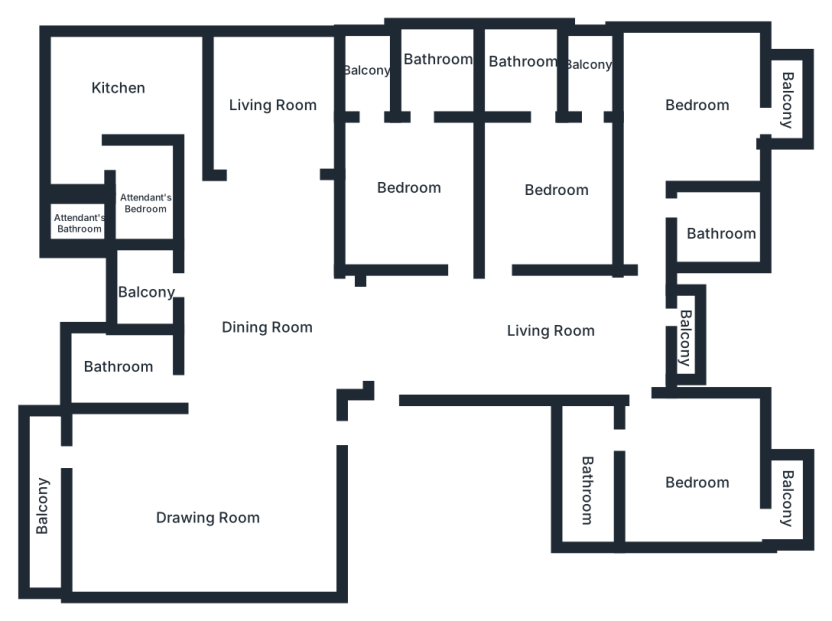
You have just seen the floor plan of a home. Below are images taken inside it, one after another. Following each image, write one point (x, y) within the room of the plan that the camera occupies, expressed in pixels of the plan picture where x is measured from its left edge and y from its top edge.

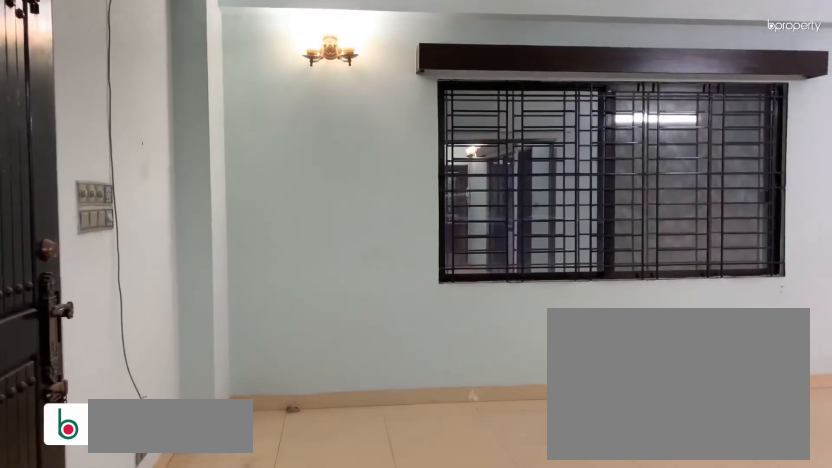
(208, 496)
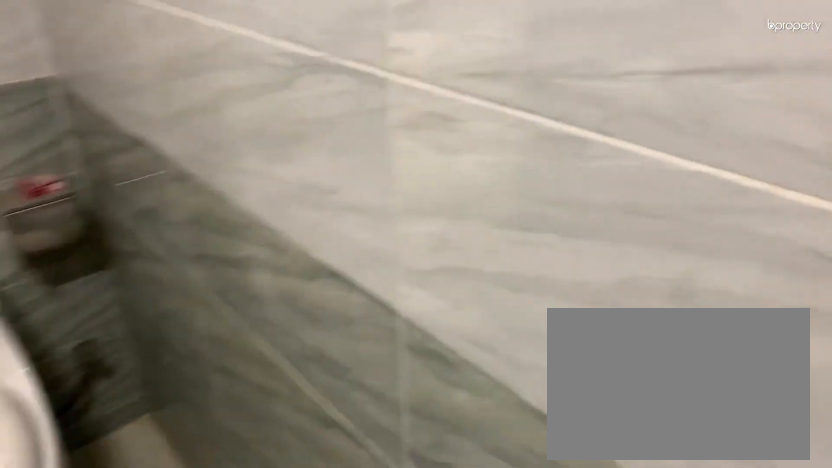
(130, 370)
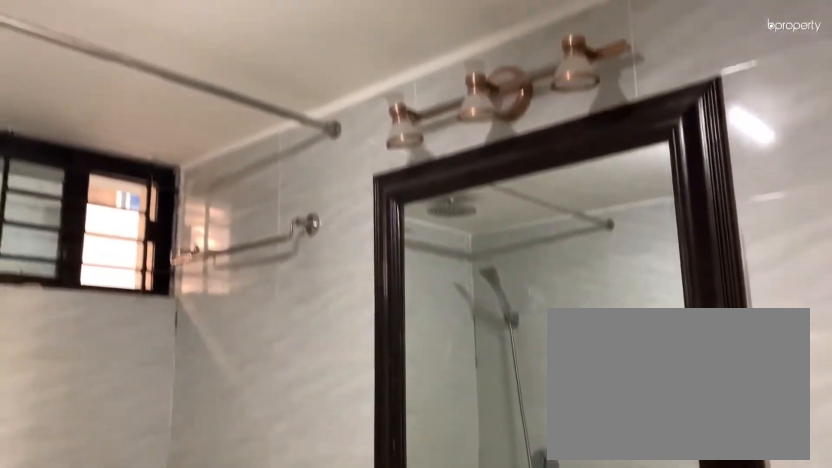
(130, 370)
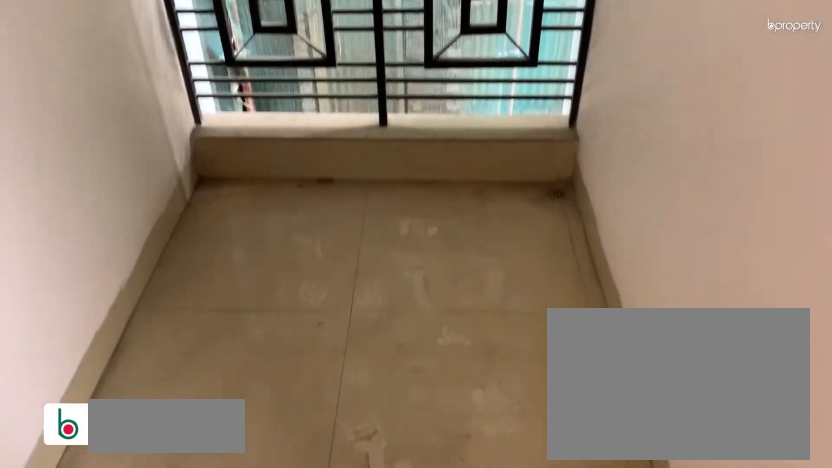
(366, 74)
